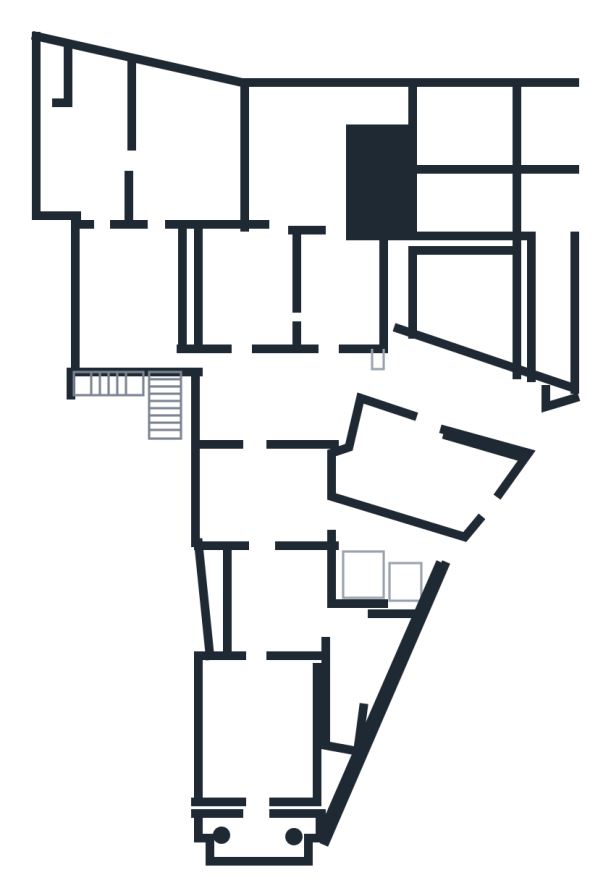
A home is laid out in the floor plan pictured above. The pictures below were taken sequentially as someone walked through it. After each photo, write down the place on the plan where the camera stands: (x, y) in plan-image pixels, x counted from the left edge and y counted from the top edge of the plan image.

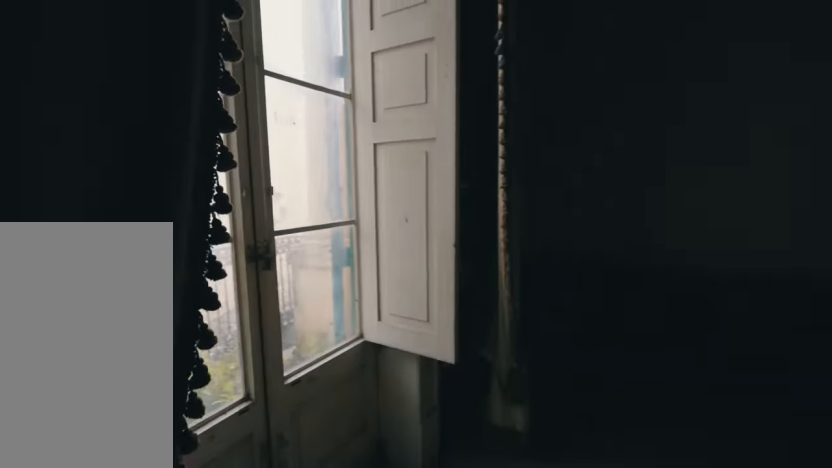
(265, 730)
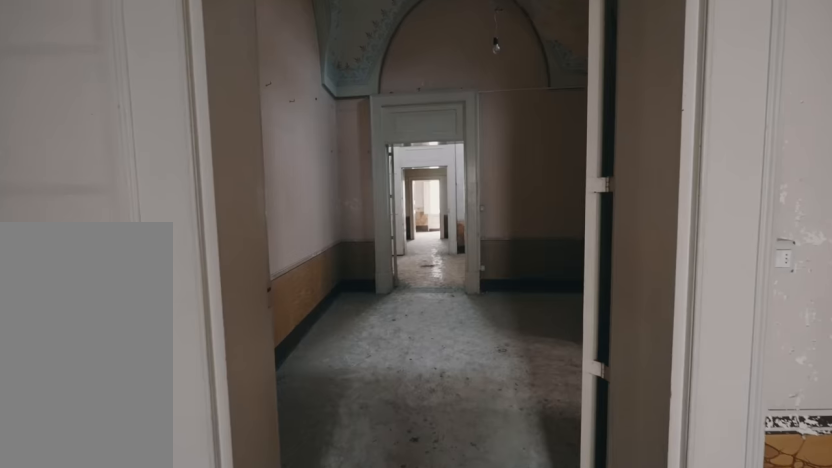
(264, 711)
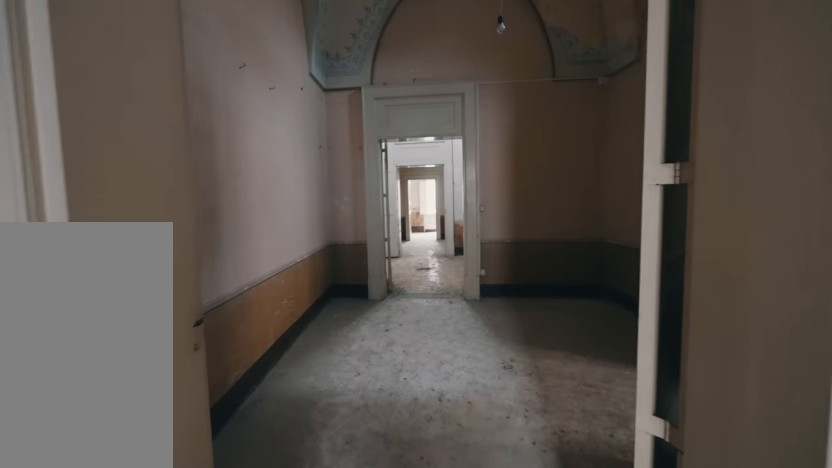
(263, 675)
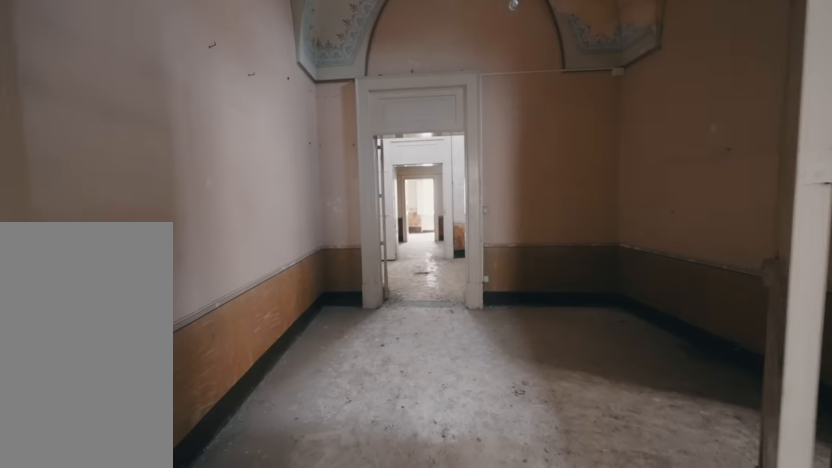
(263, 639)
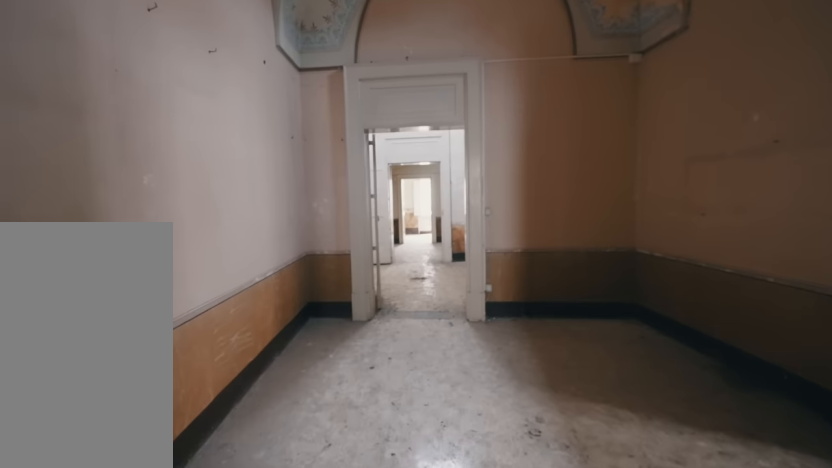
(262, 604)
